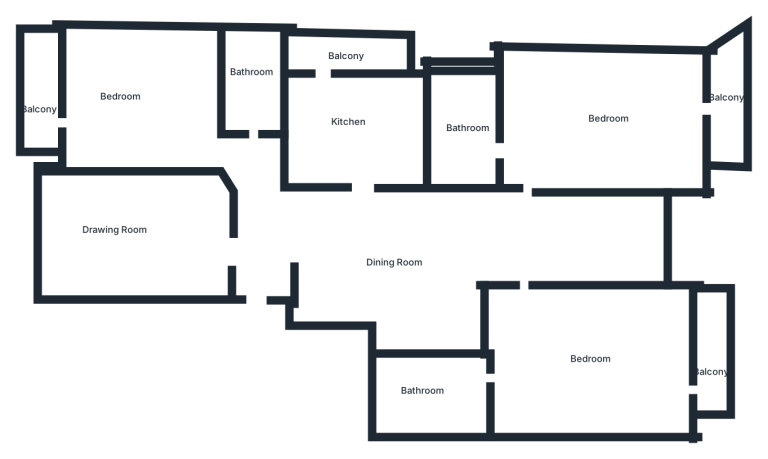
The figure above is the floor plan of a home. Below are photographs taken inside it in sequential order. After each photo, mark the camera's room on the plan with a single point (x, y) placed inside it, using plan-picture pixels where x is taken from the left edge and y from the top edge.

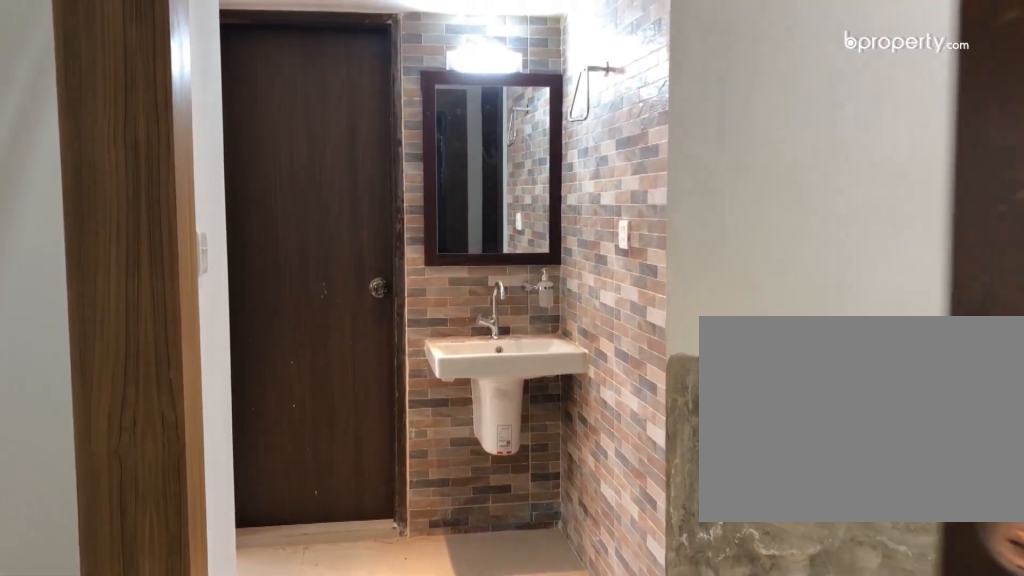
(256, 249)
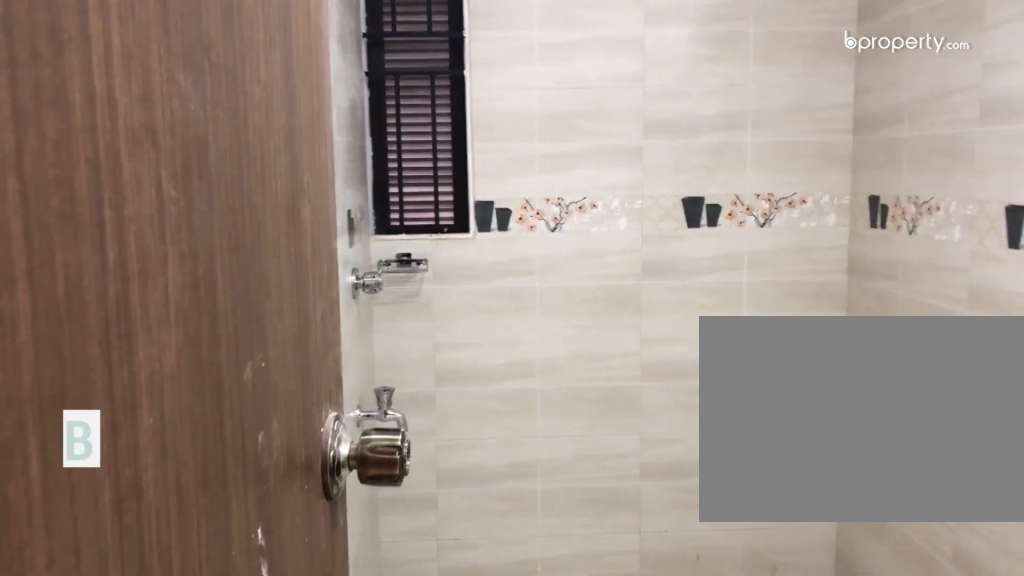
(256, 93)
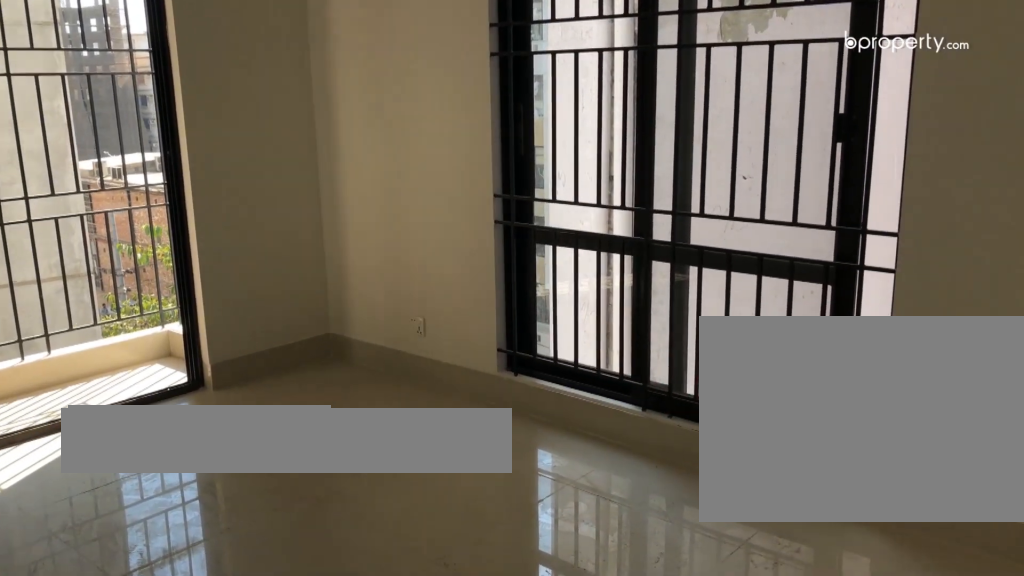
(138, 107)
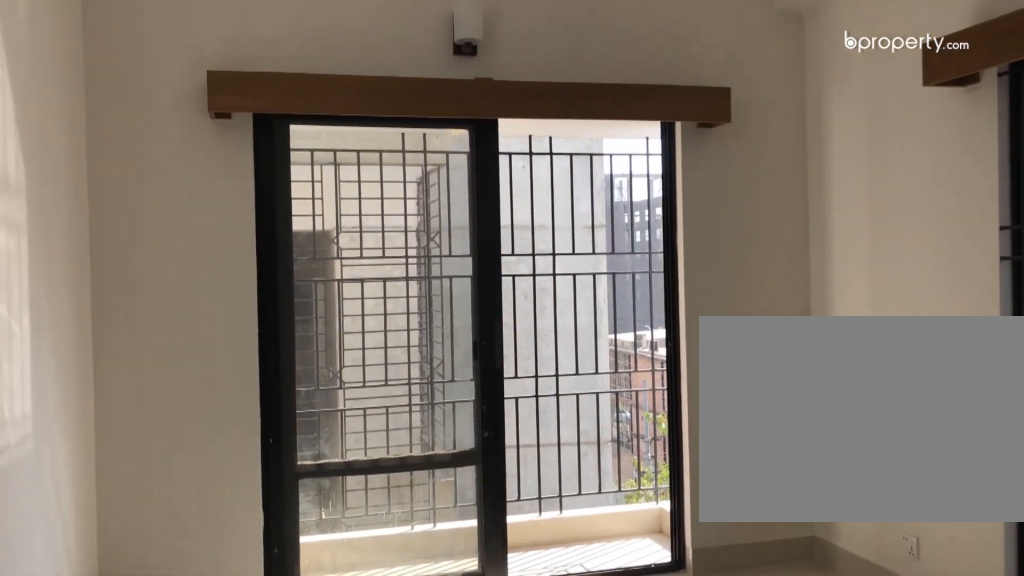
(144, 113)
